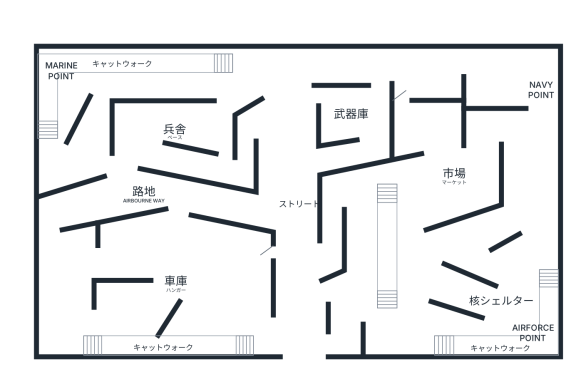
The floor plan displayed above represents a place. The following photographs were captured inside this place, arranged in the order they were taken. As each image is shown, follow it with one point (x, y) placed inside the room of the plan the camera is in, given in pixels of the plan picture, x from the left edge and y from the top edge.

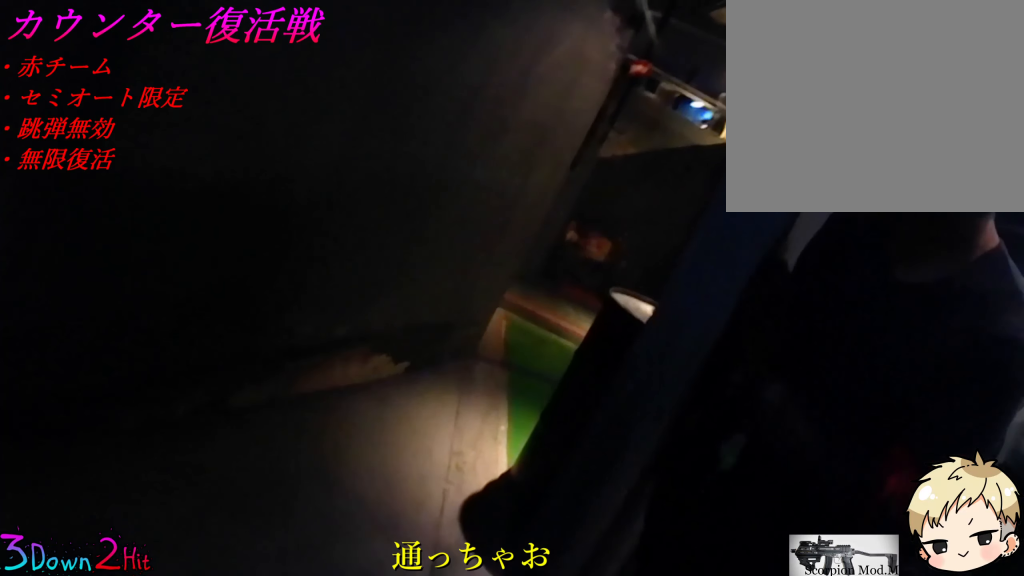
(161, 190)
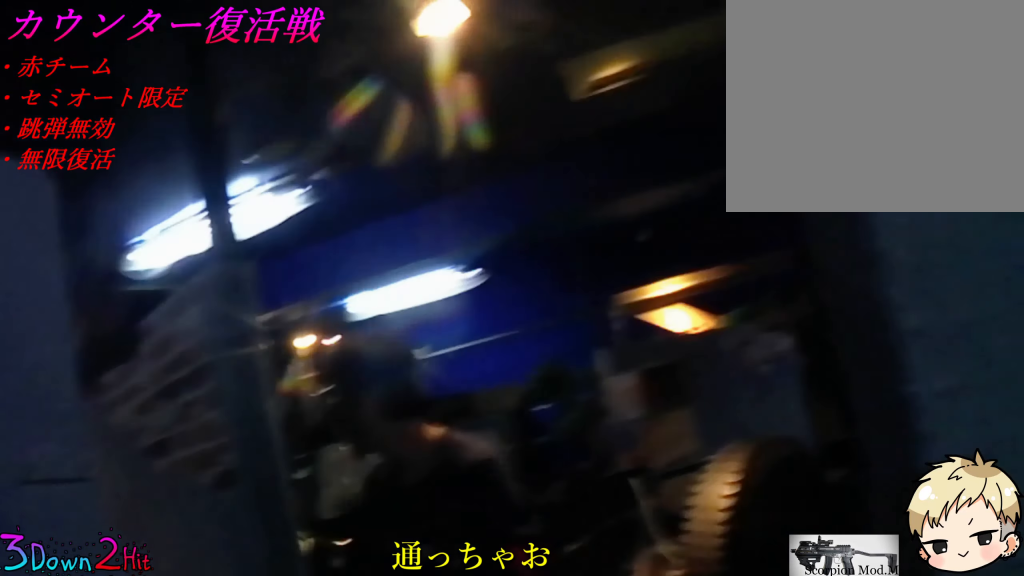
(161, 190)
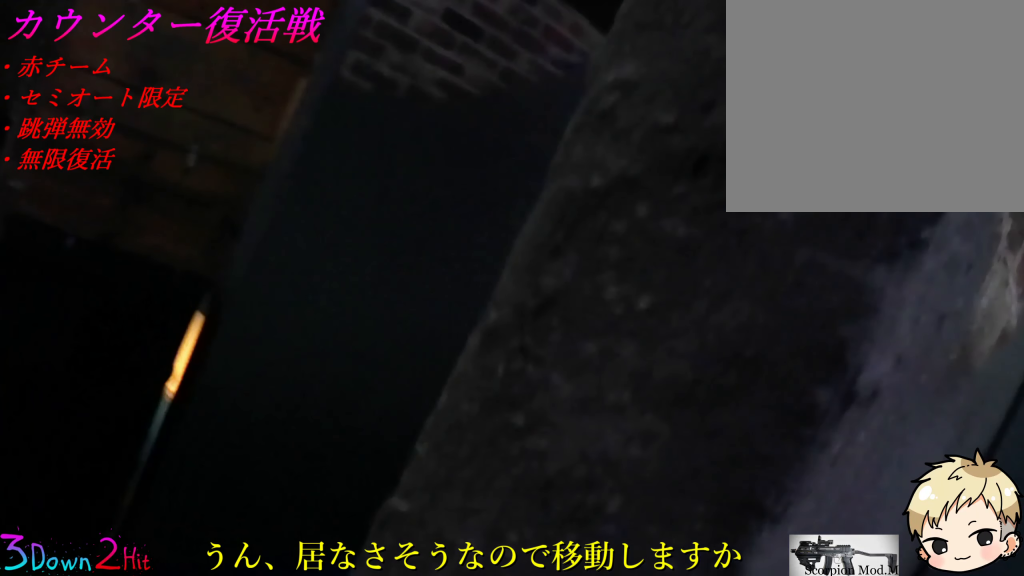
(126, 160)
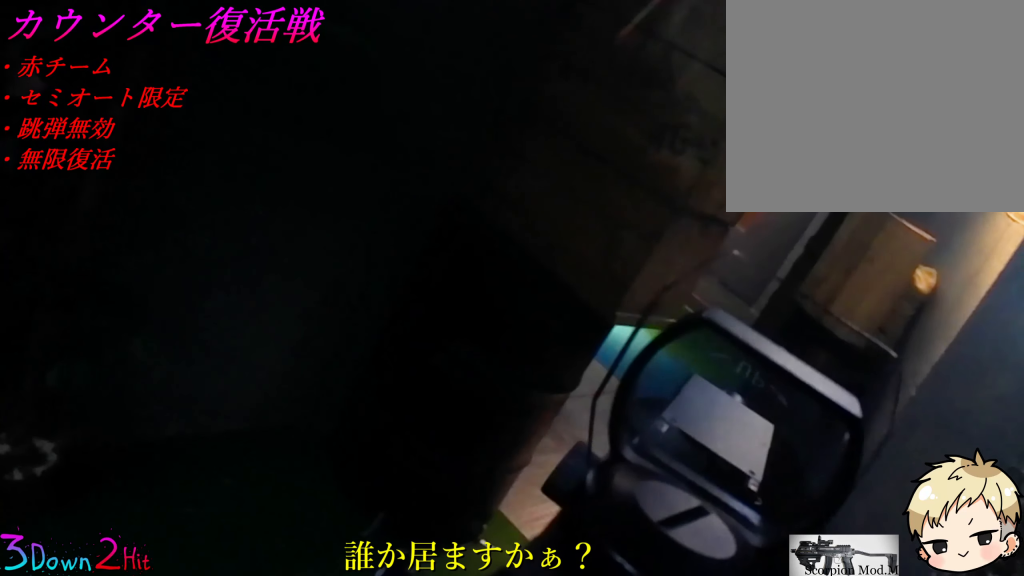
(152, 130)
